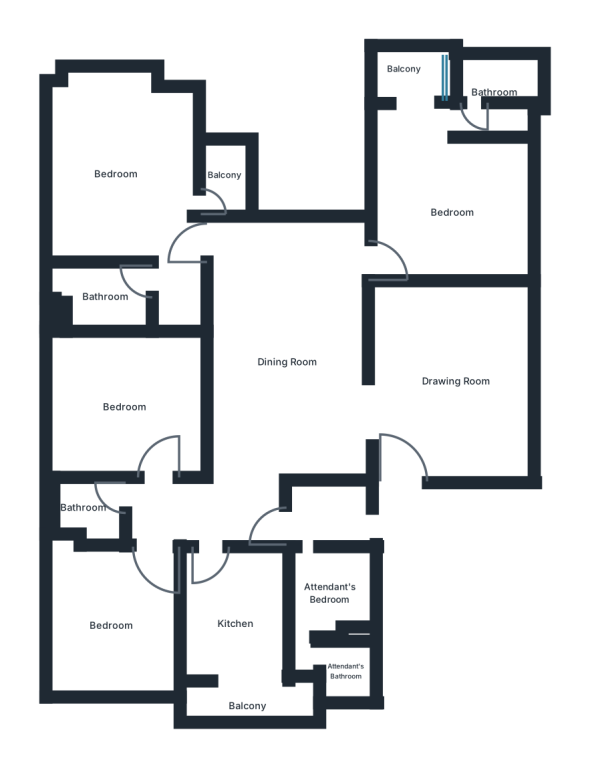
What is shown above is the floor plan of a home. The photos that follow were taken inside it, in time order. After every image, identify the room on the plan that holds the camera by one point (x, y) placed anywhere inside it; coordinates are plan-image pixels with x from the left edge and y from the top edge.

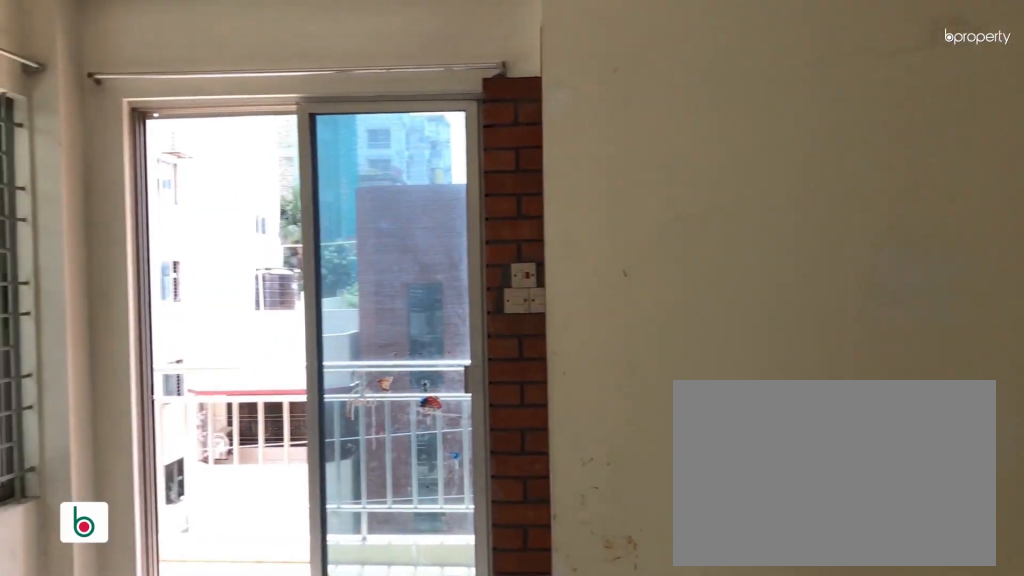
(451, 214)
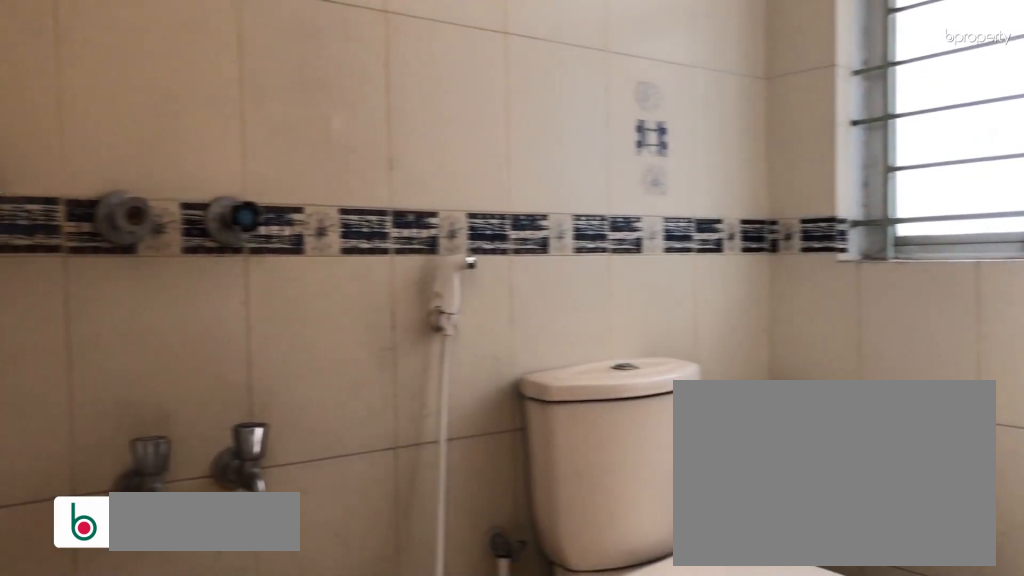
(494, 94)
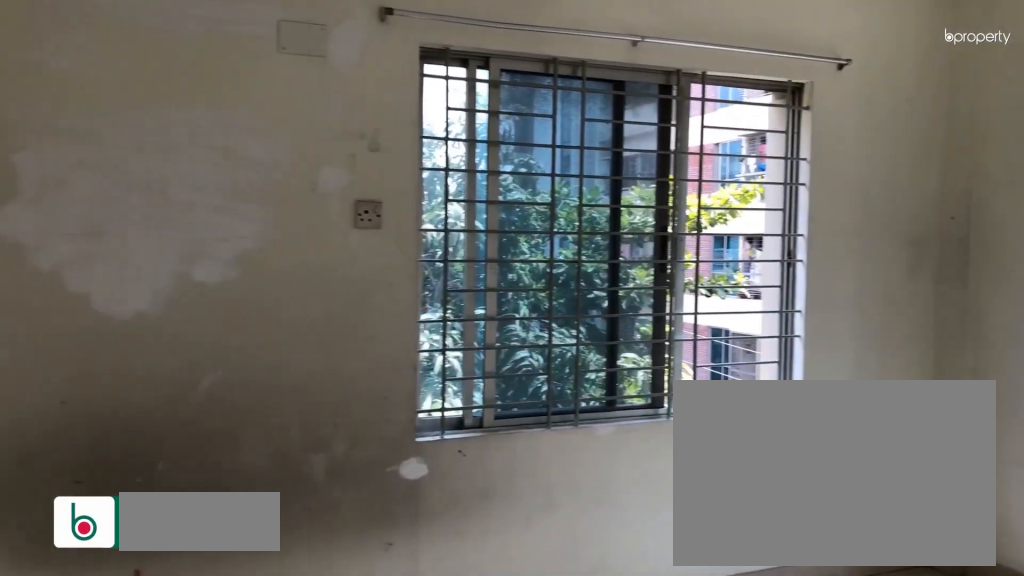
(135, 218)
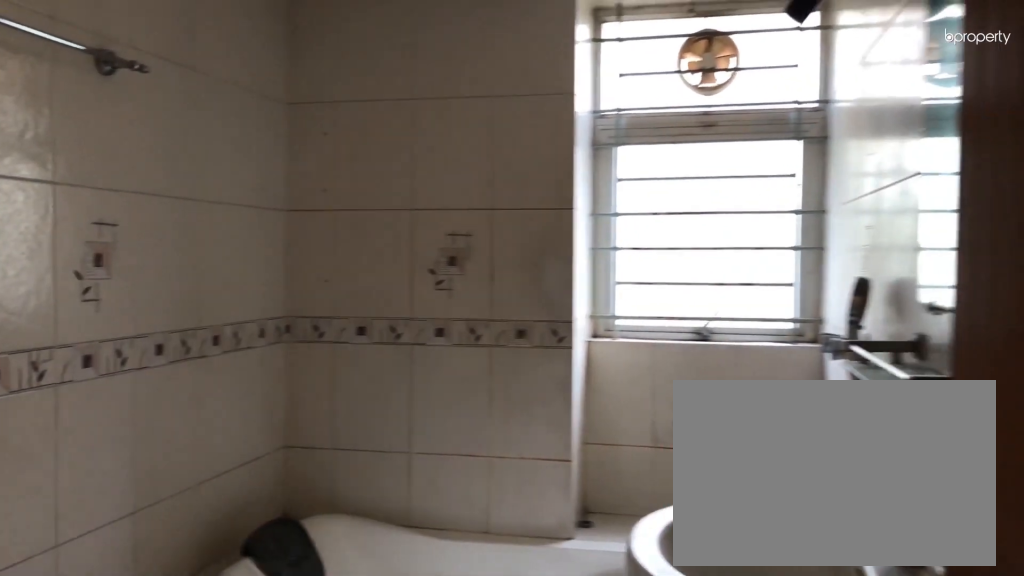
(103, 296)
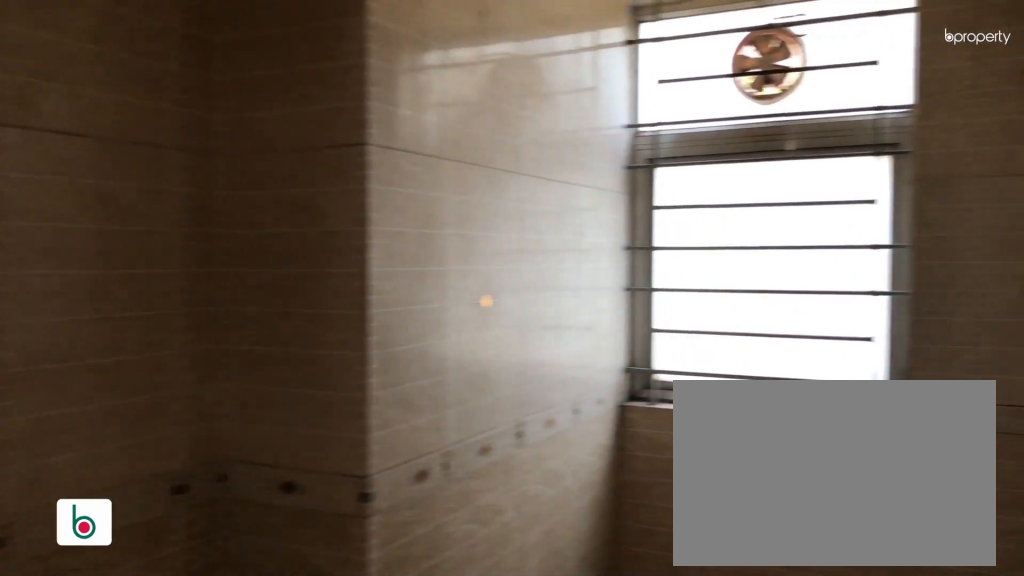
(80, 508)
